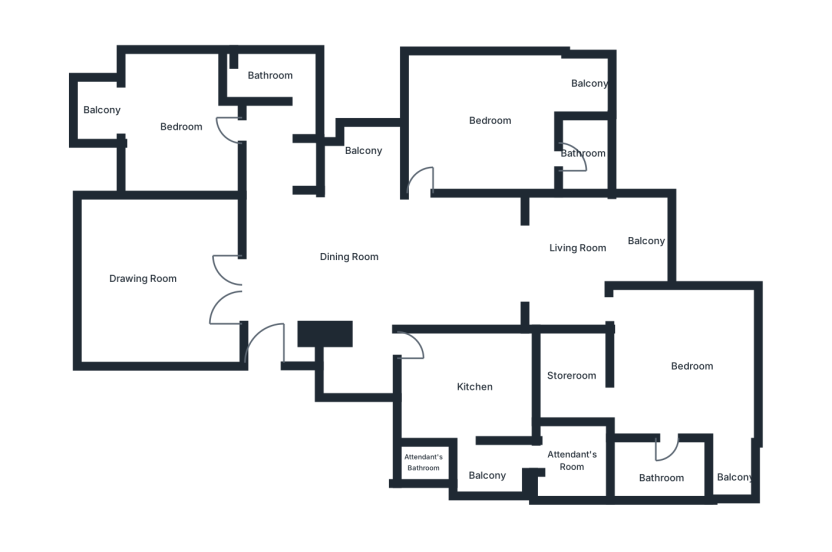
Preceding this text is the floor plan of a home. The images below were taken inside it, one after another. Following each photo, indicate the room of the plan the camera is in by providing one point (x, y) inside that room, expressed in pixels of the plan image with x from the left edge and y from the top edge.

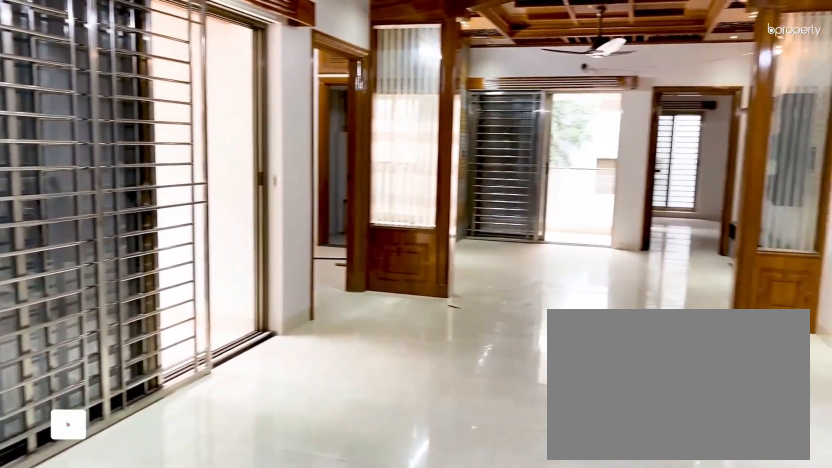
(275, 287)
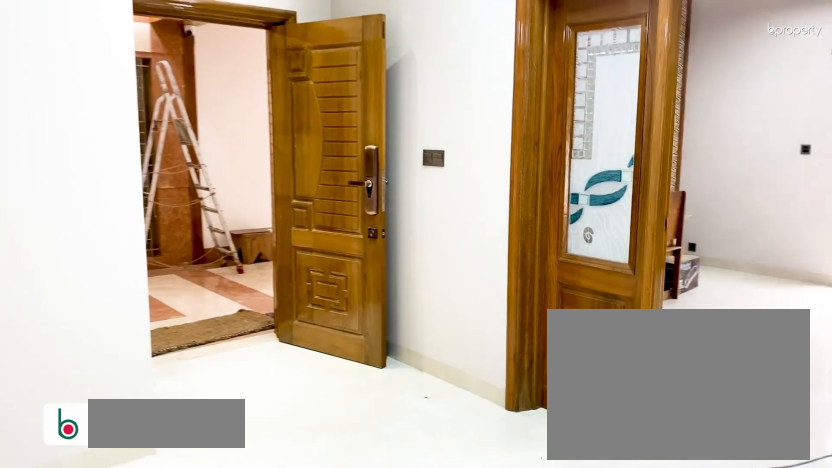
(275, 287)
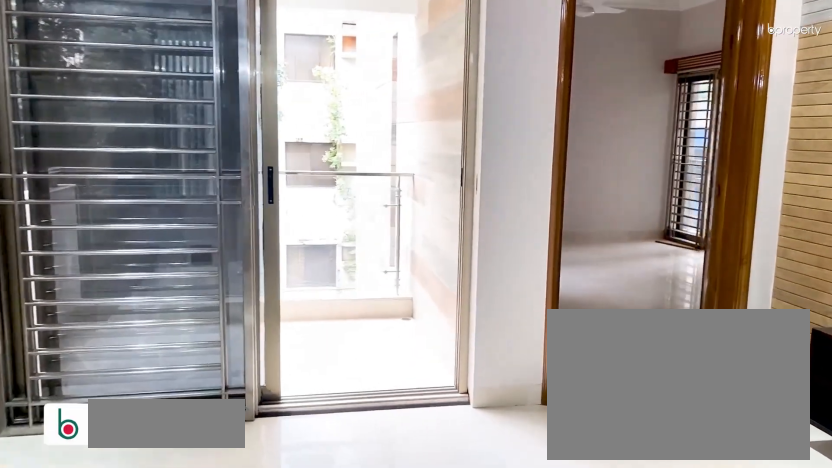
(561, 251)
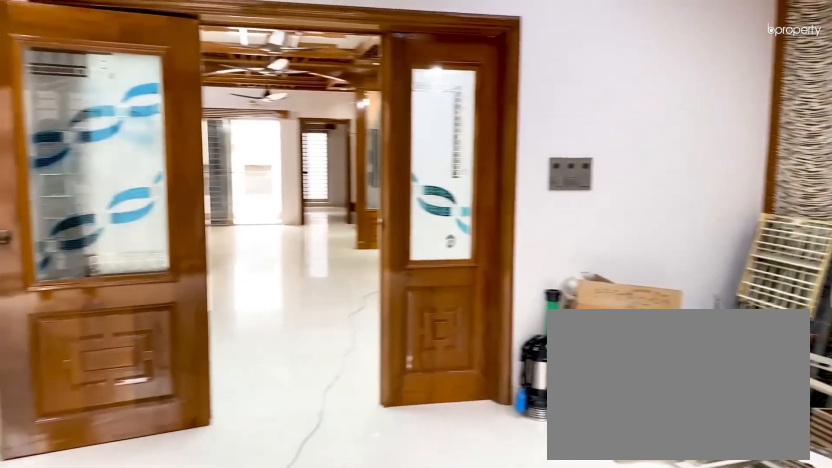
(144, 276)
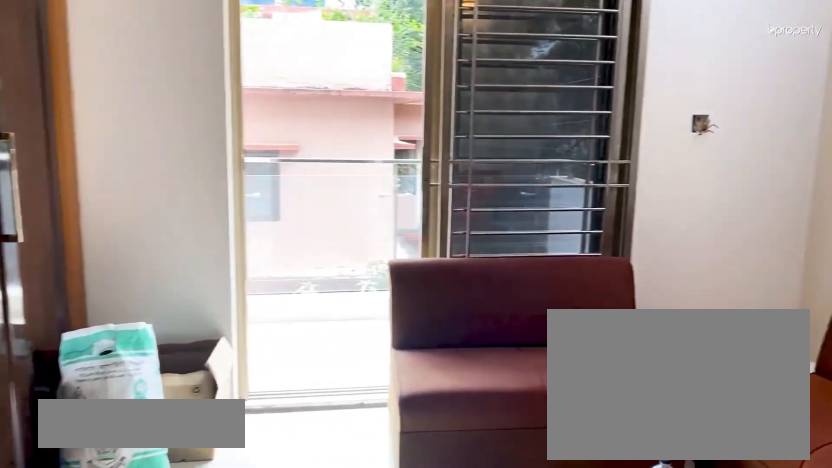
(235, 121)
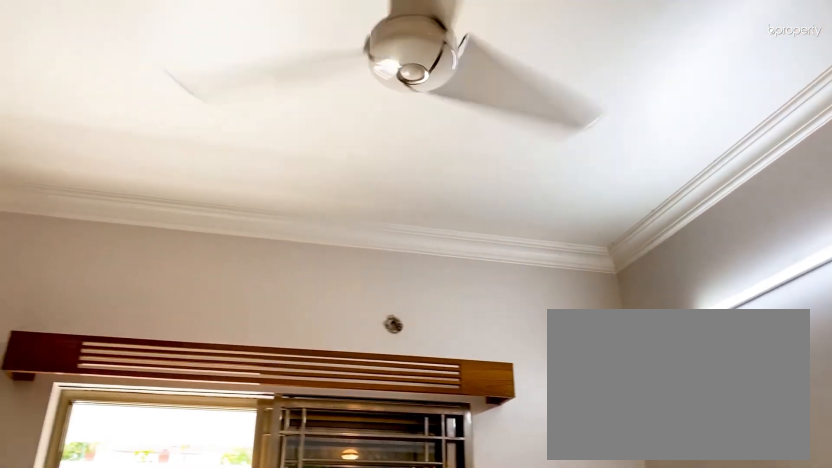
(181, 118)
